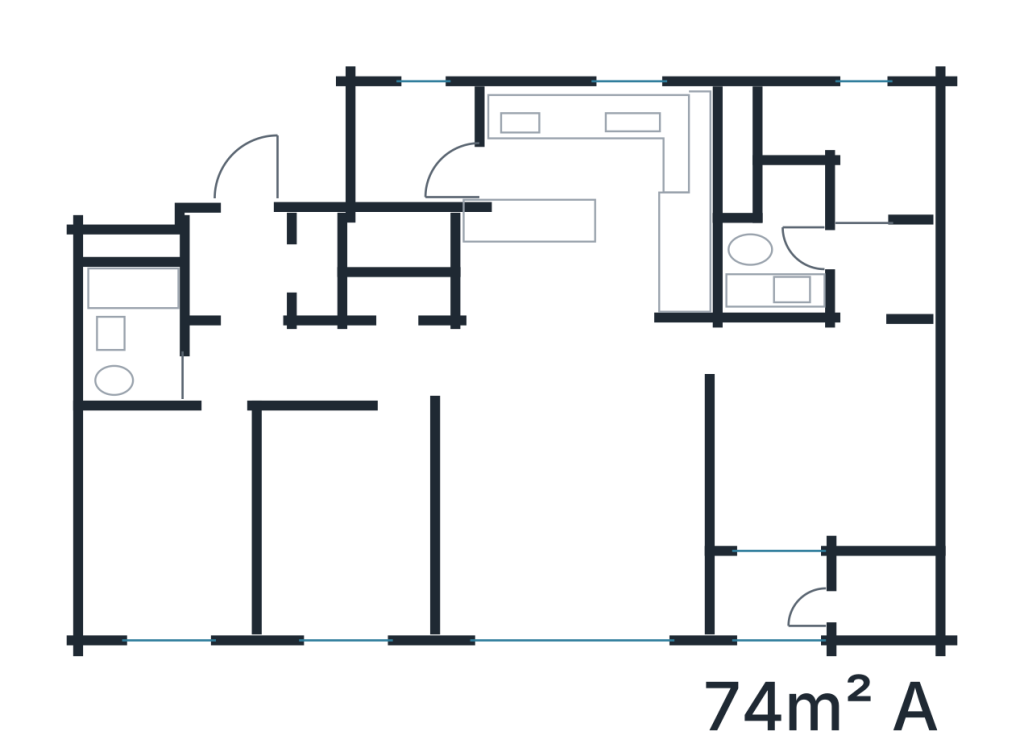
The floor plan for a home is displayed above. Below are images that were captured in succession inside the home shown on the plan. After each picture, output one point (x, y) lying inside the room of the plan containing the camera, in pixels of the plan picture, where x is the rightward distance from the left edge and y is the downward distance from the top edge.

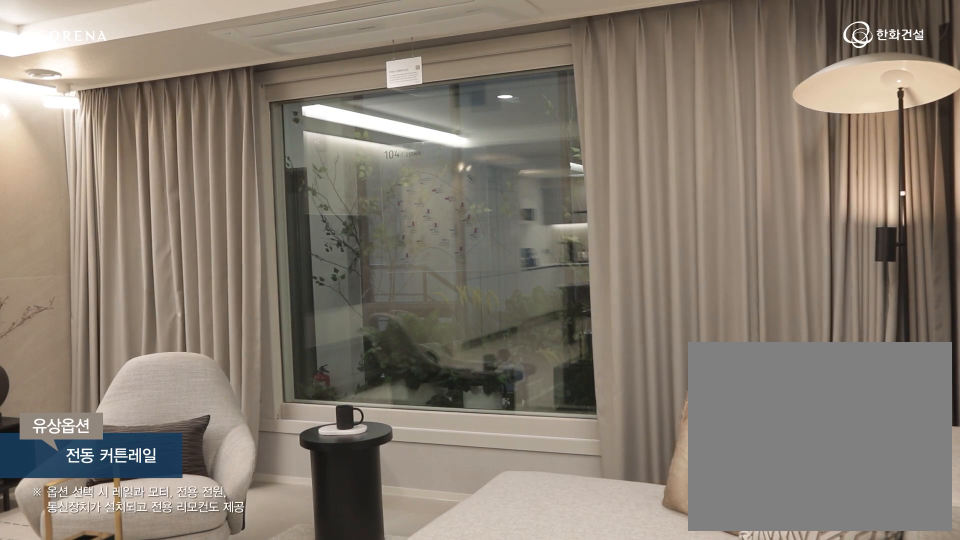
(580, 494)
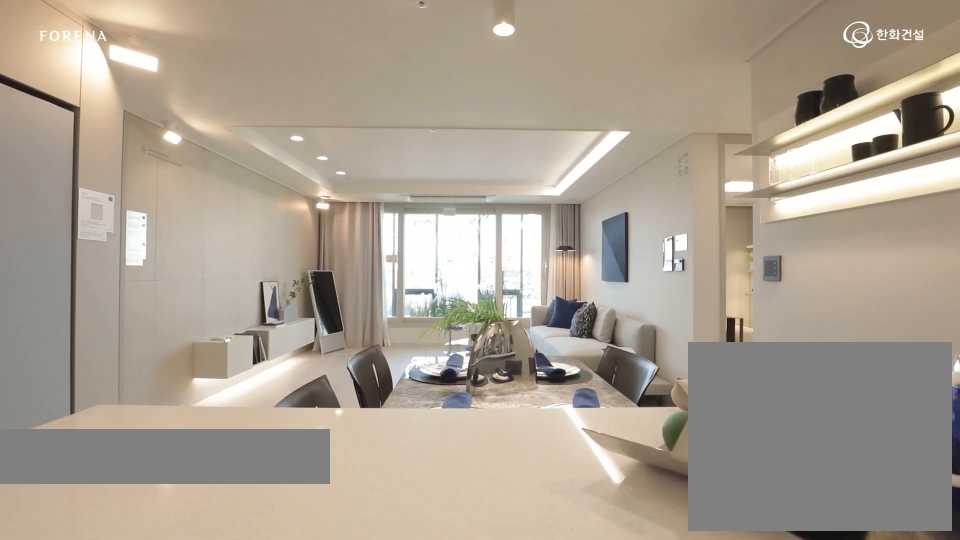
(562, 287)
